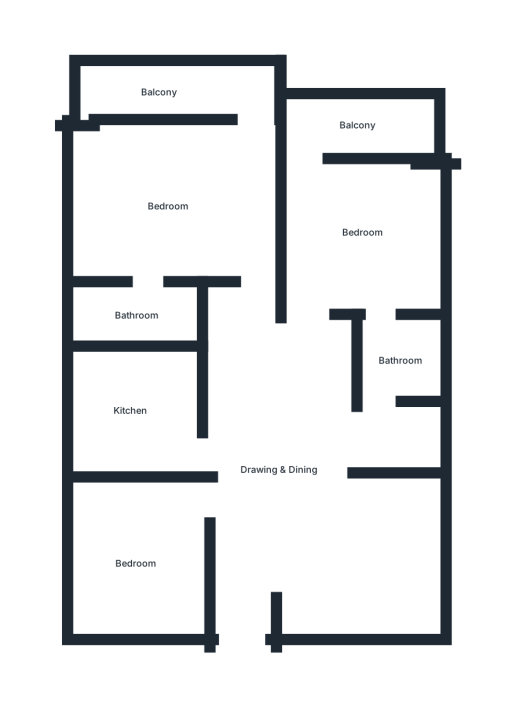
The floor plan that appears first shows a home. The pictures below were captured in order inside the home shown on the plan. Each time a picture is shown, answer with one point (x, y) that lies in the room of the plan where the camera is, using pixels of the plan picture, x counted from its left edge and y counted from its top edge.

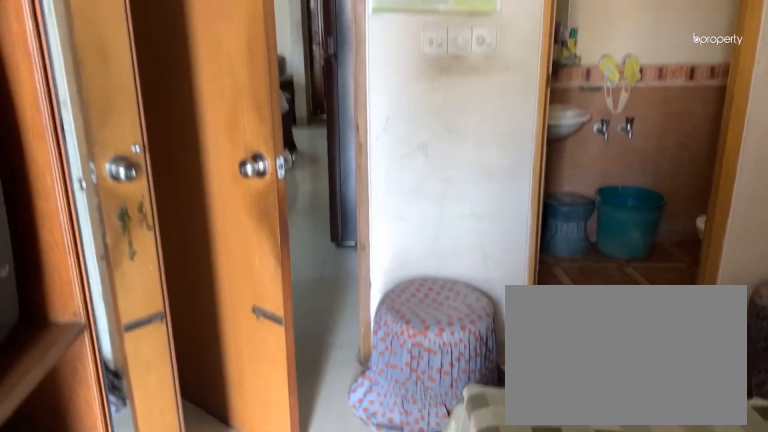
(173, 198)
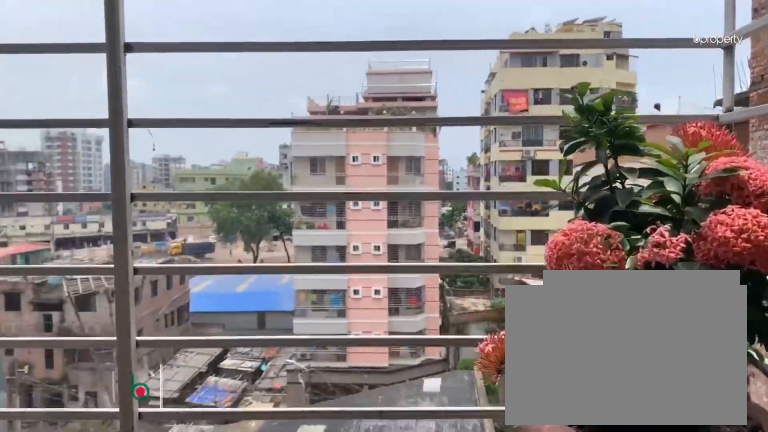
(191, 95)
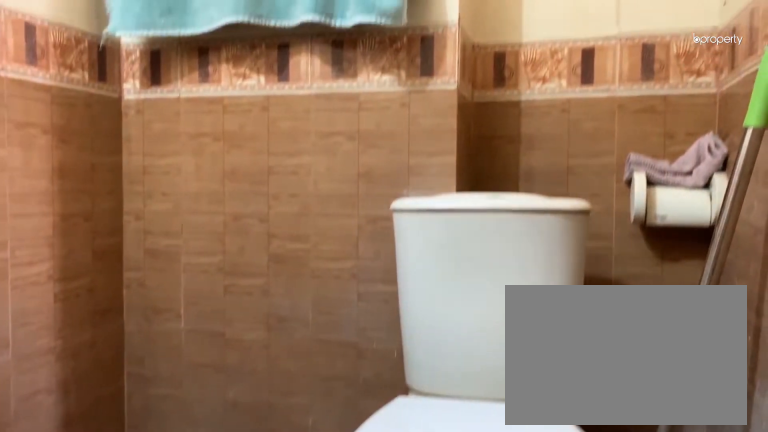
(135, 316)
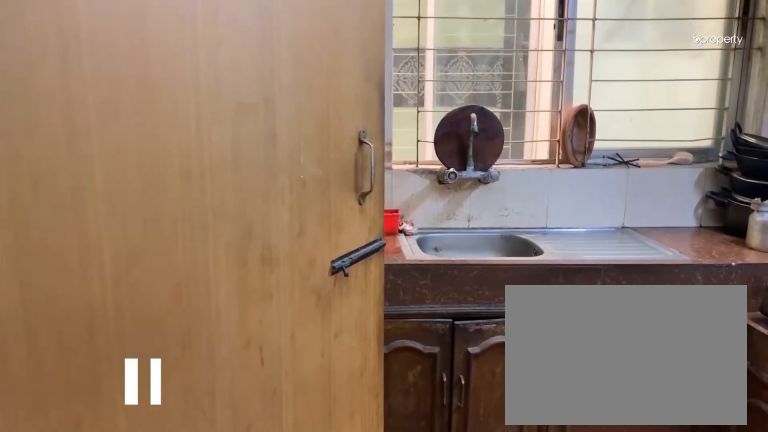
(160, 428)
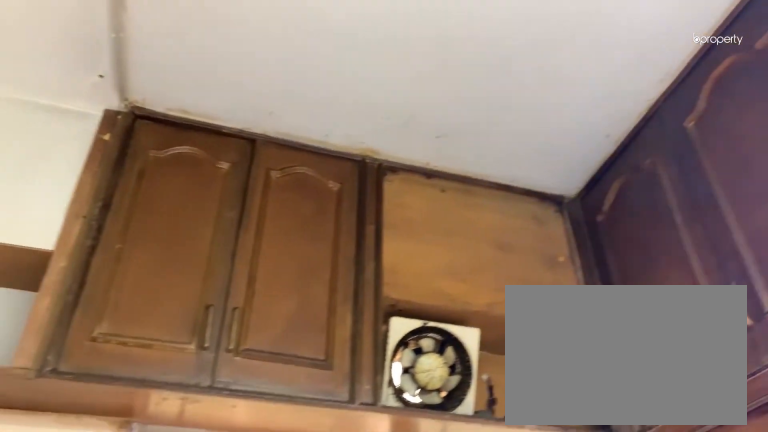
(137, 410)
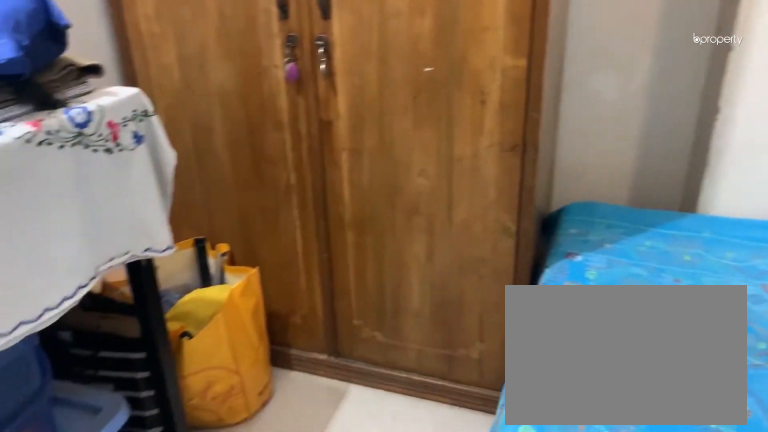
(134, 561)
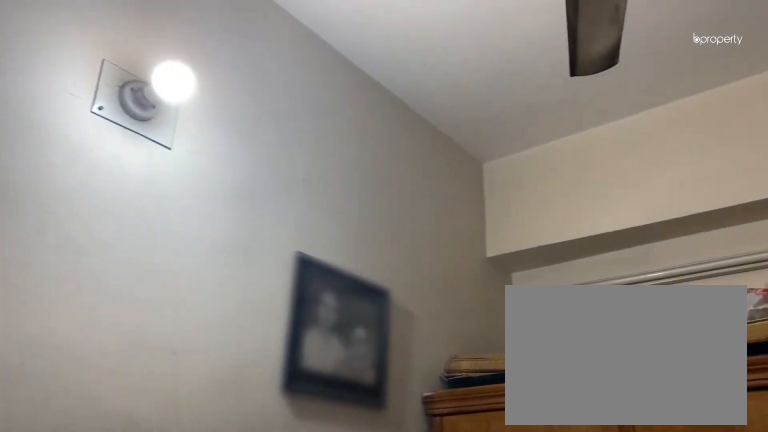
(135, 562)
